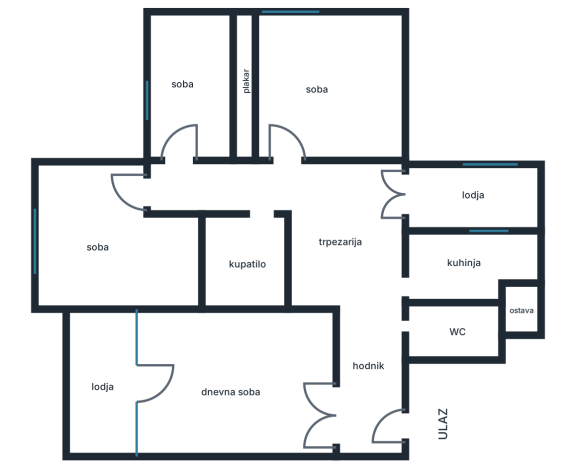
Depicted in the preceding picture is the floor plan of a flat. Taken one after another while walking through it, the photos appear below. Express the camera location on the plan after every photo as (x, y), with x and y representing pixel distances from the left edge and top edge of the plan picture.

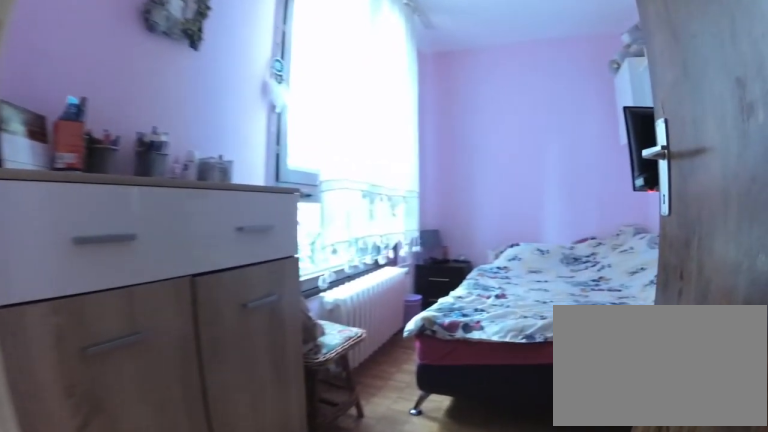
(204, 188)
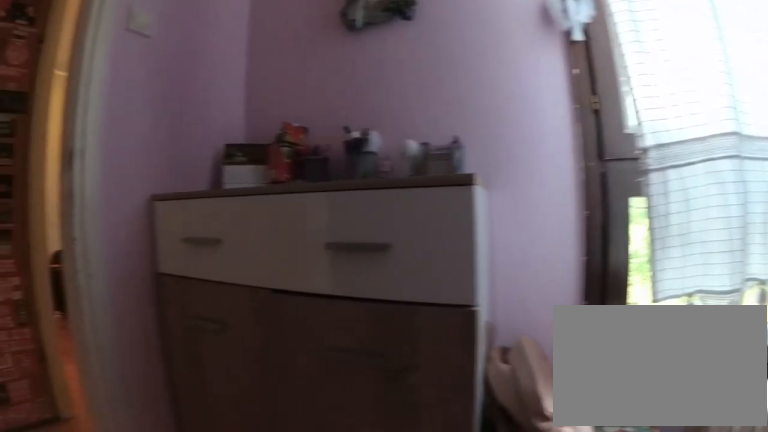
(200, 88)
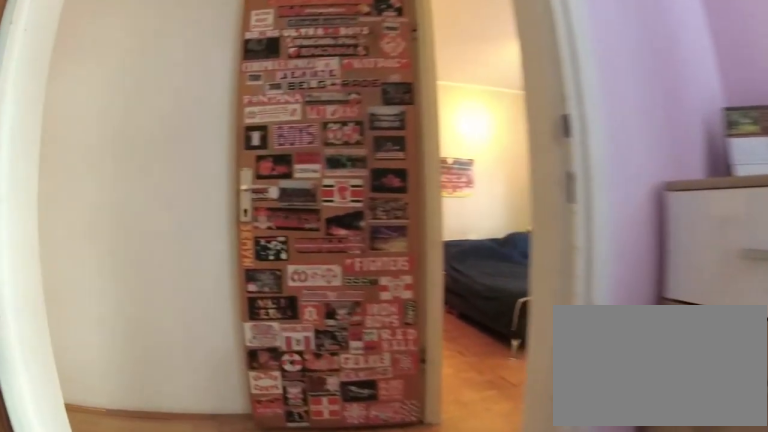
(179, 95)
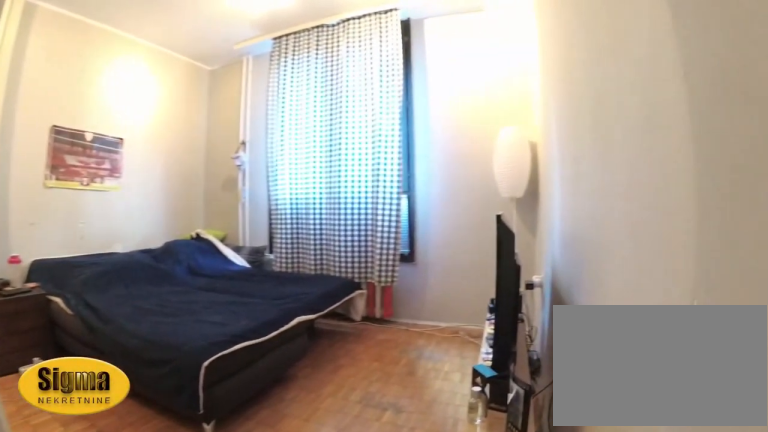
(183, 188)
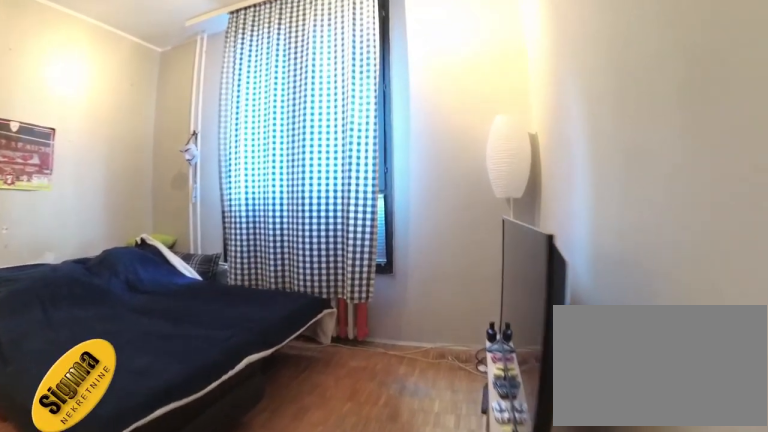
(144, 194)
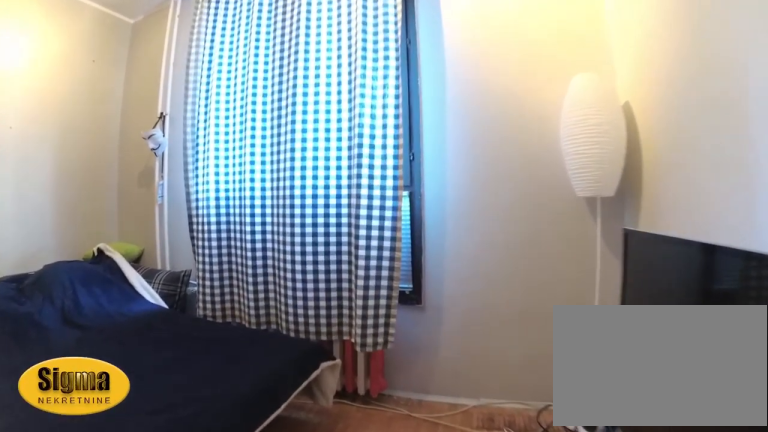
(114, 195)
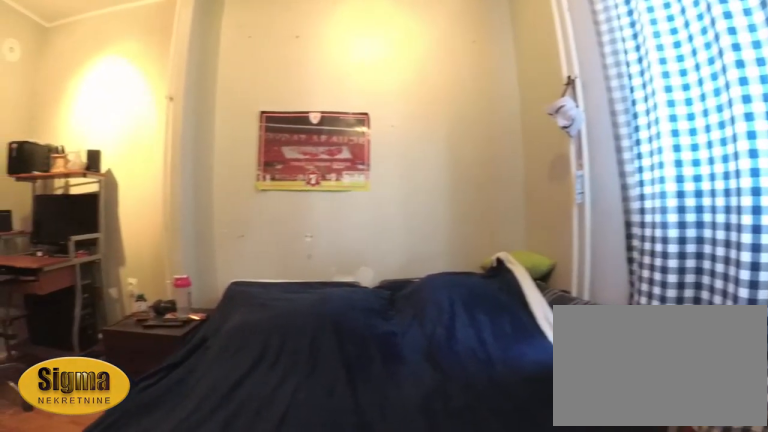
(70, 198)
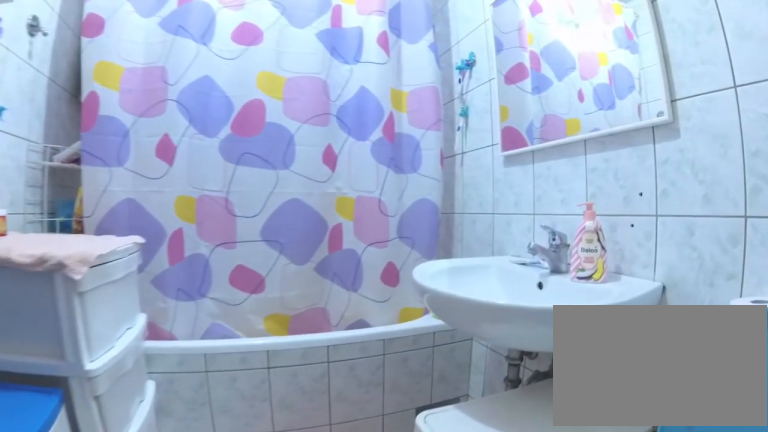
(246, 204)
